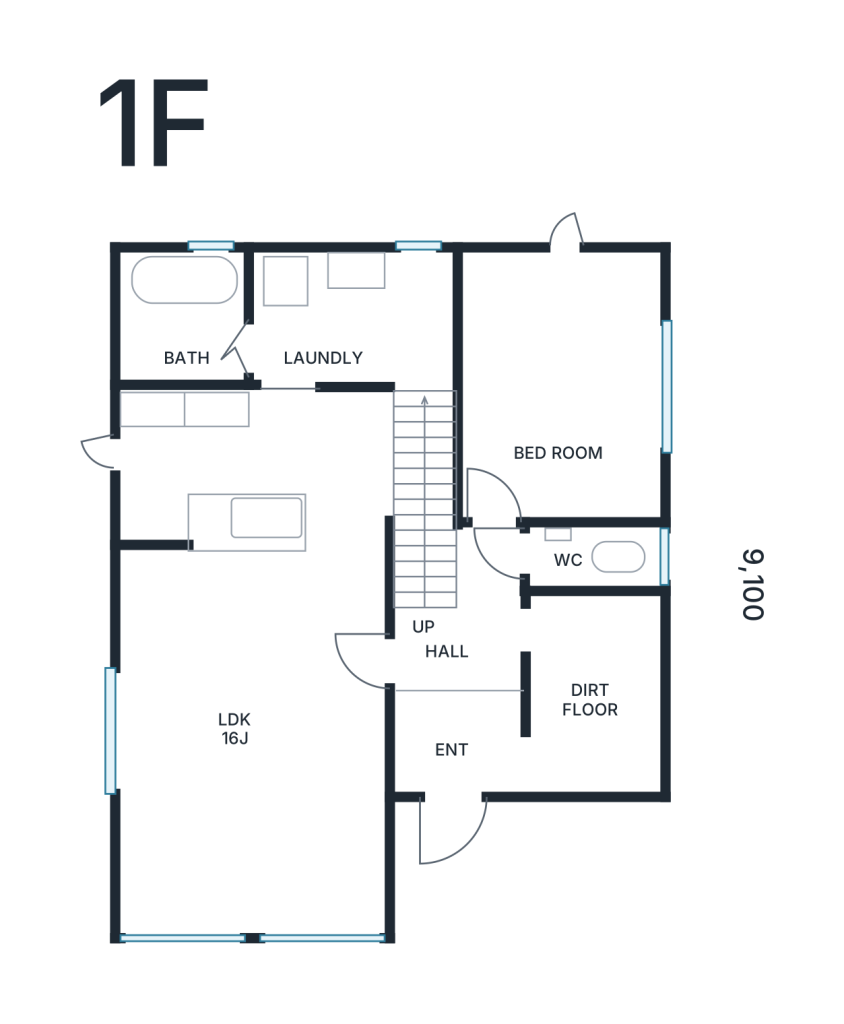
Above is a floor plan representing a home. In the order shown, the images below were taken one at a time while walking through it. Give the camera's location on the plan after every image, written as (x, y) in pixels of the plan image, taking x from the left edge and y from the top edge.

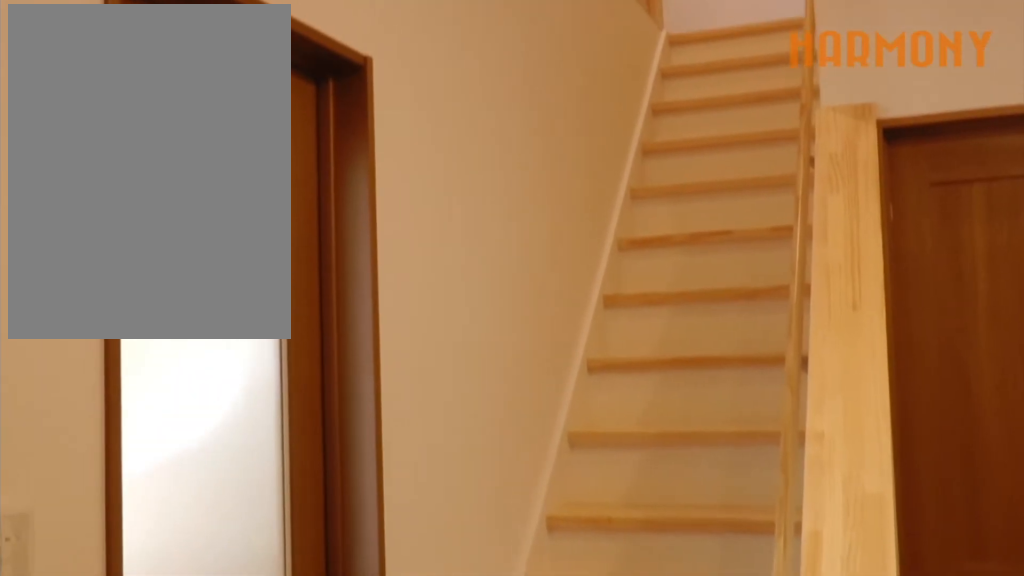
(478, 759)
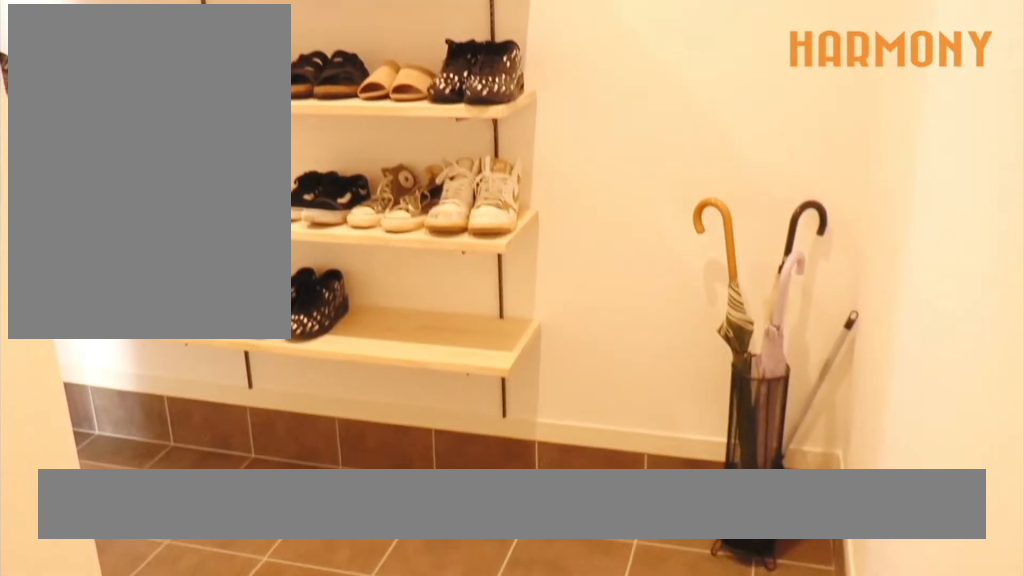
(535, 759)
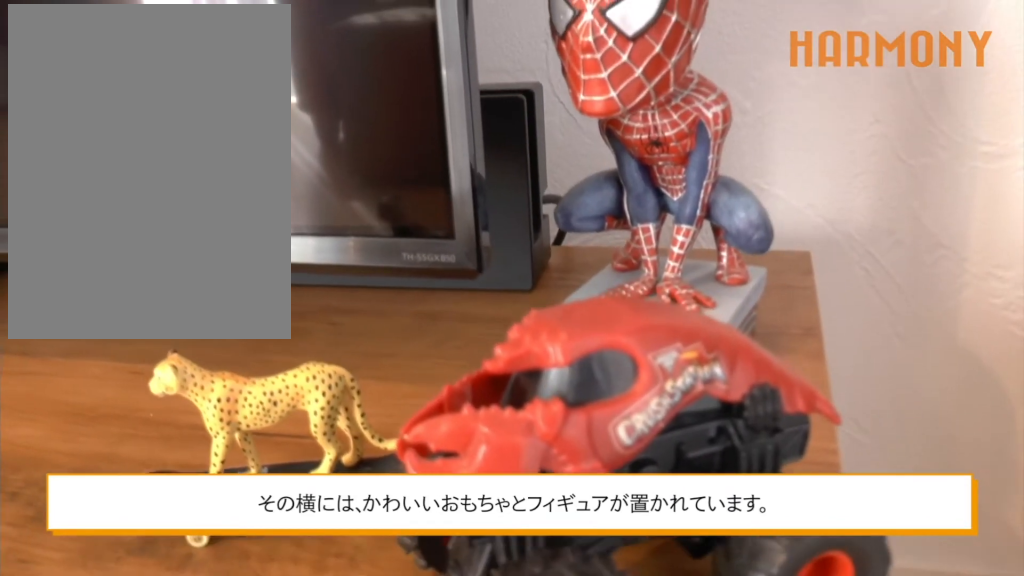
(223, 845)
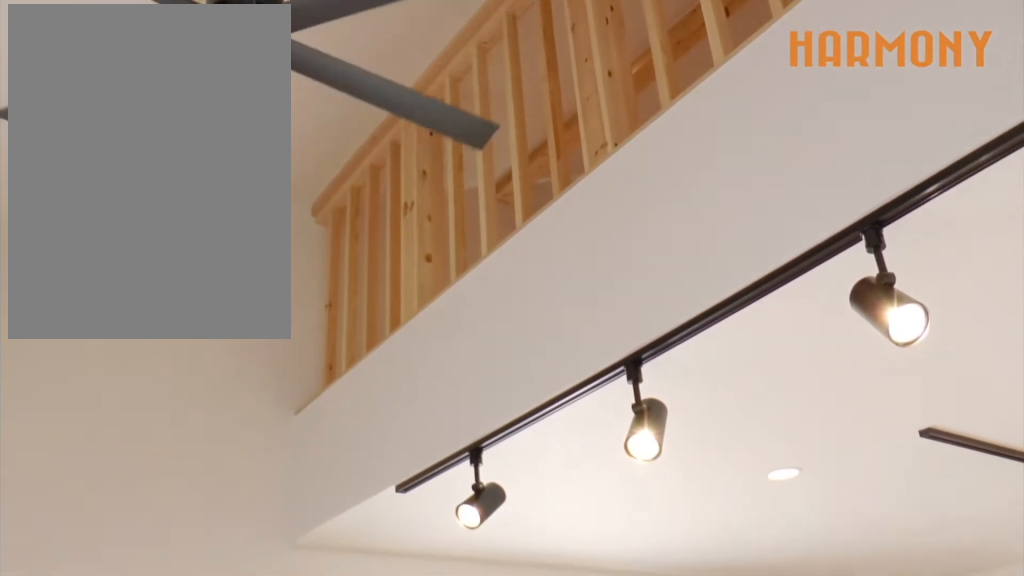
(223, 846)
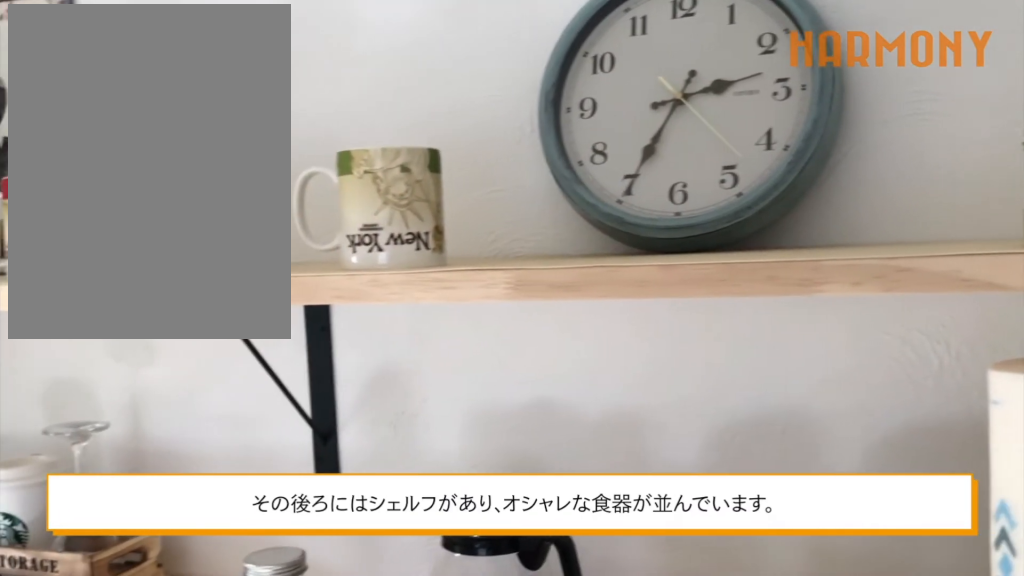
(232, 462)
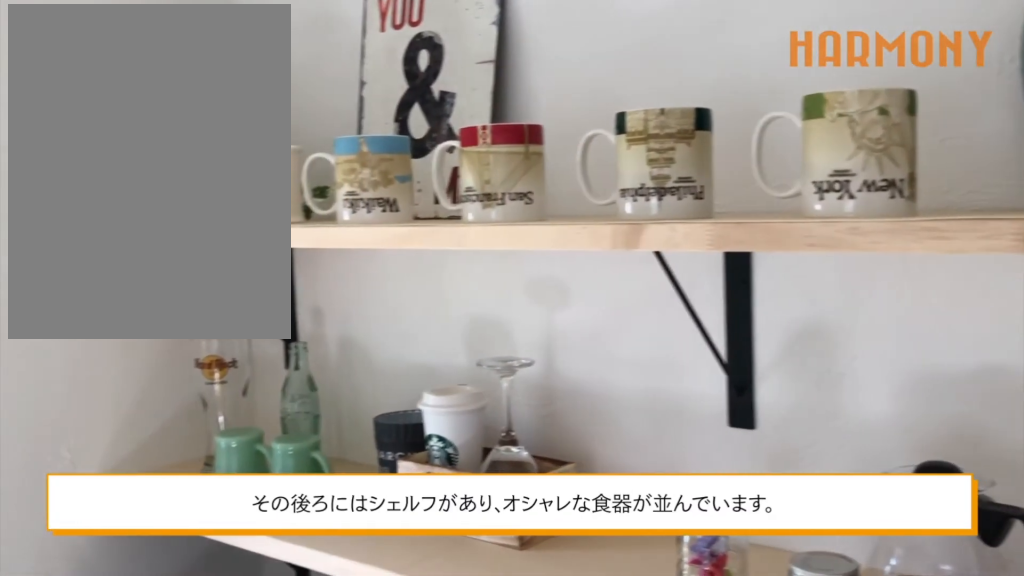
(232, 462)
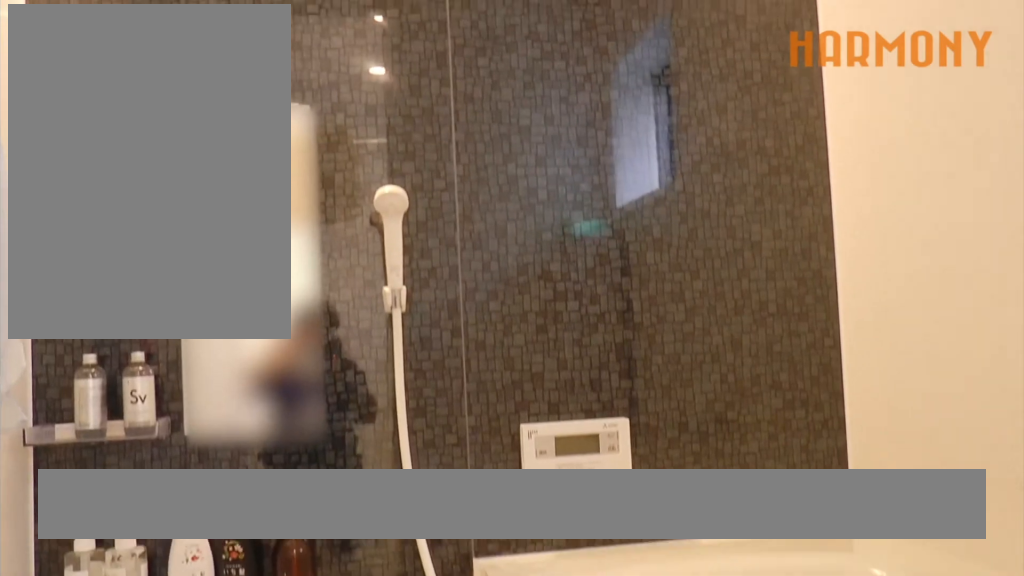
(219, 350)
